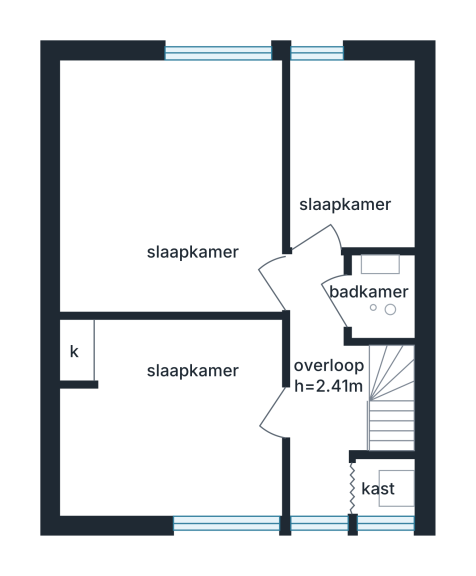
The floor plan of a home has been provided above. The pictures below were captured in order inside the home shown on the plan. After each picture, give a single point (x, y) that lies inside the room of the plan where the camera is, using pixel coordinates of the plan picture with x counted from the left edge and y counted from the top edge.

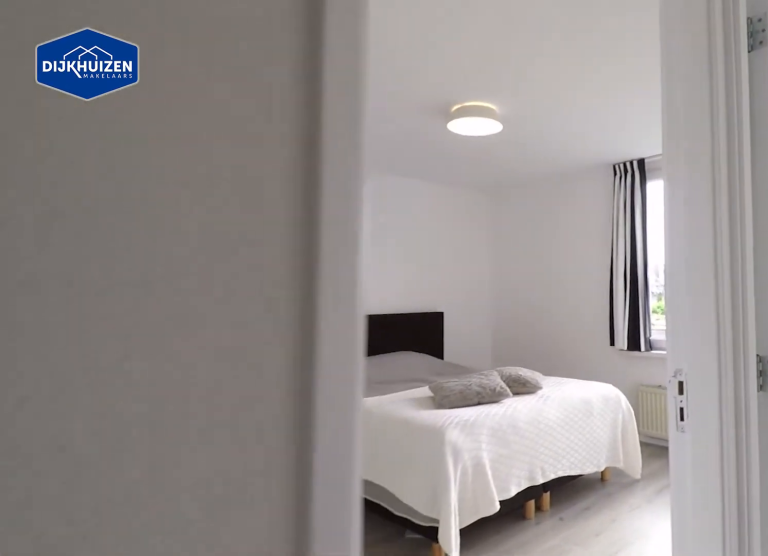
(322, 387)
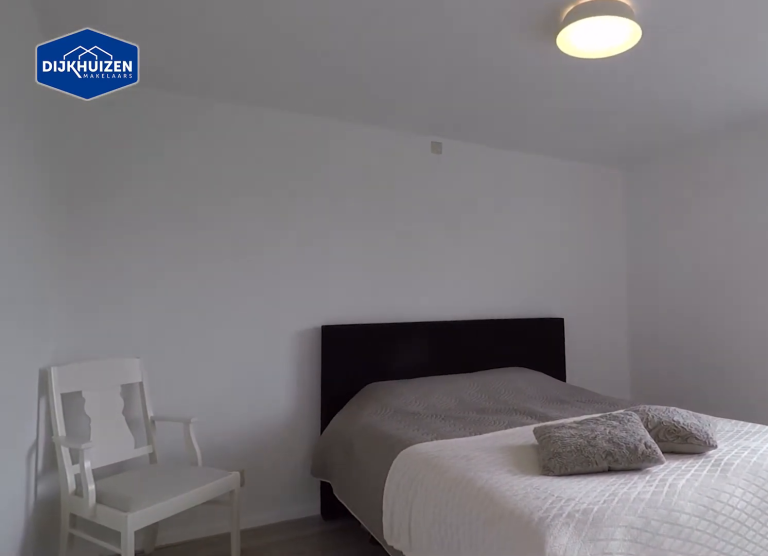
(205, 300)
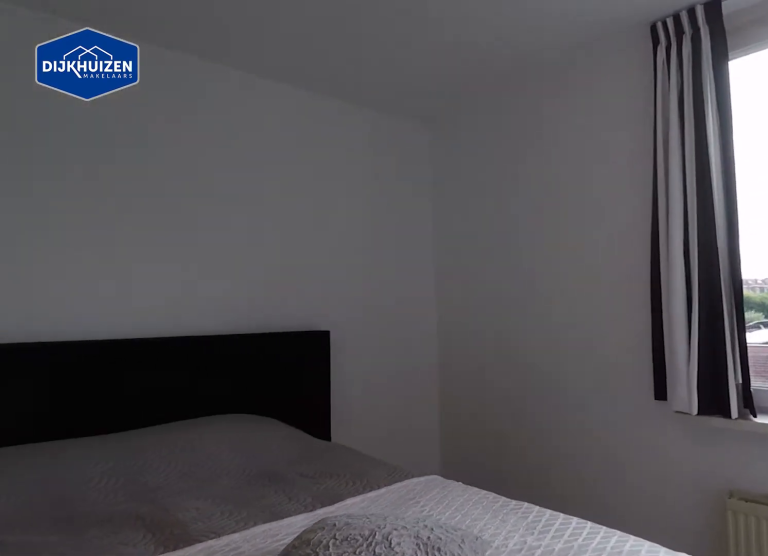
(205, 300)
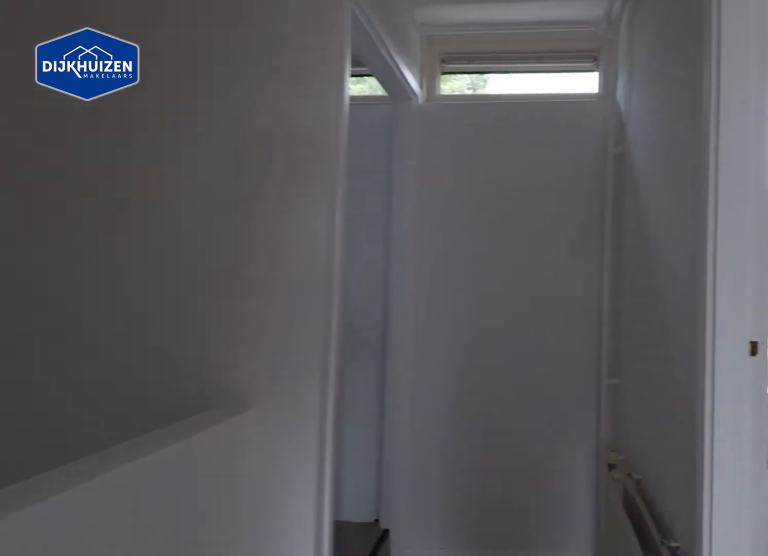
(322, 387)
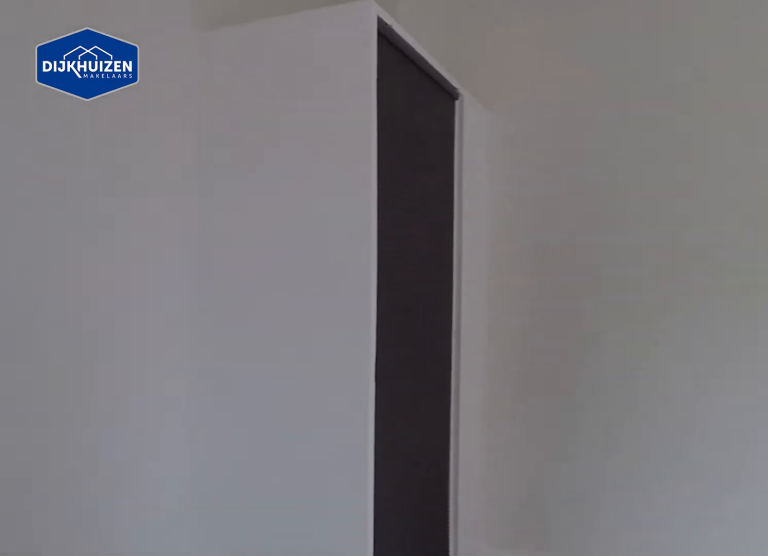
(203, 326)
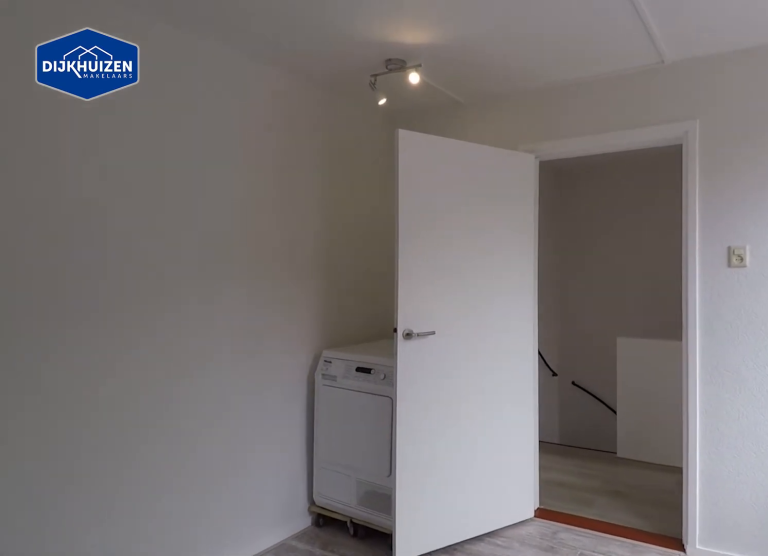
(203, 326)
